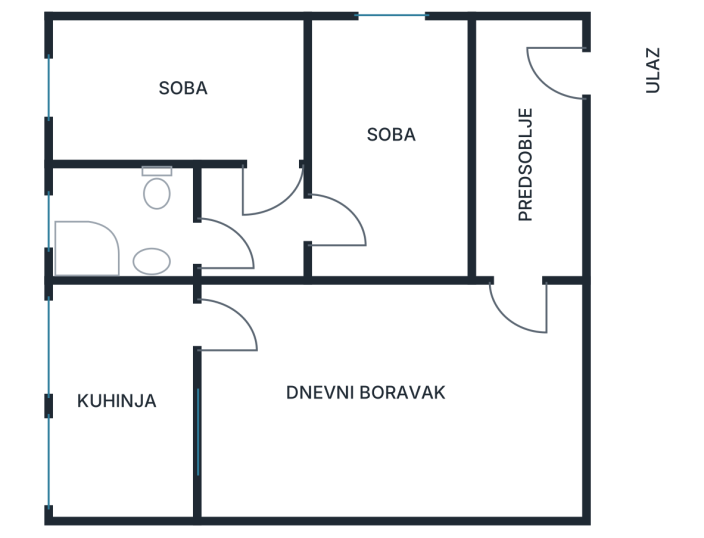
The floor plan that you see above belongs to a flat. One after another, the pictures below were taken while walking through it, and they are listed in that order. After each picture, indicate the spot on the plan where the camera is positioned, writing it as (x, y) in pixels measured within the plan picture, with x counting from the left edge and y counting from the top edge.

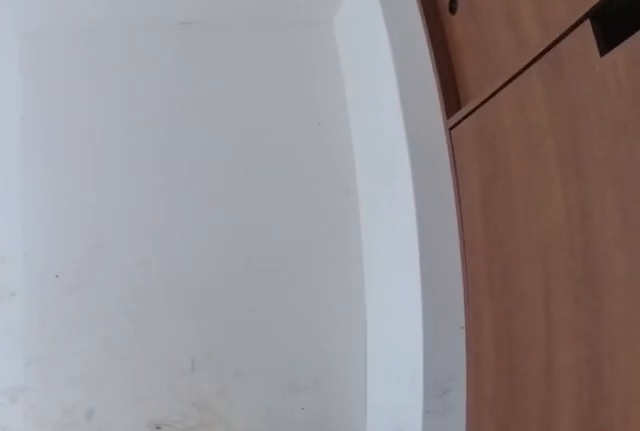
(291, 210)
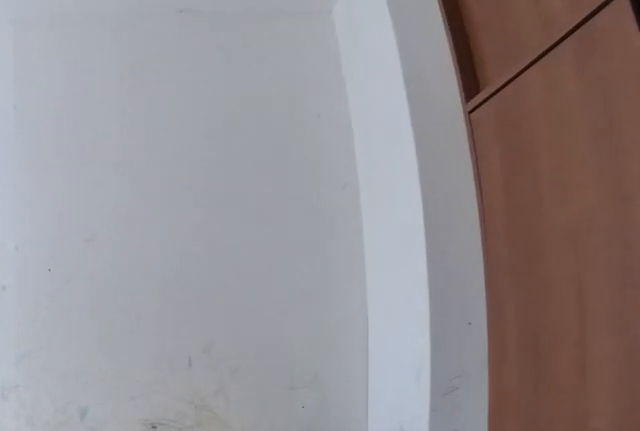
(301, 210)
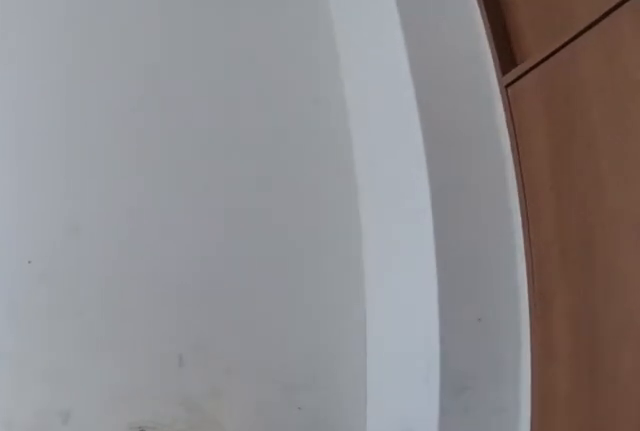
(312, 210)
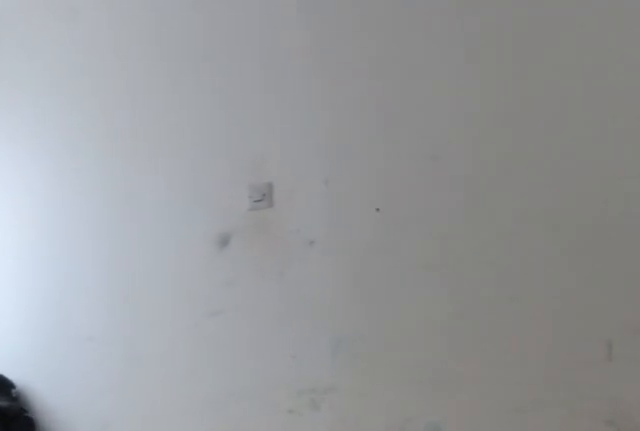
(337, 219)
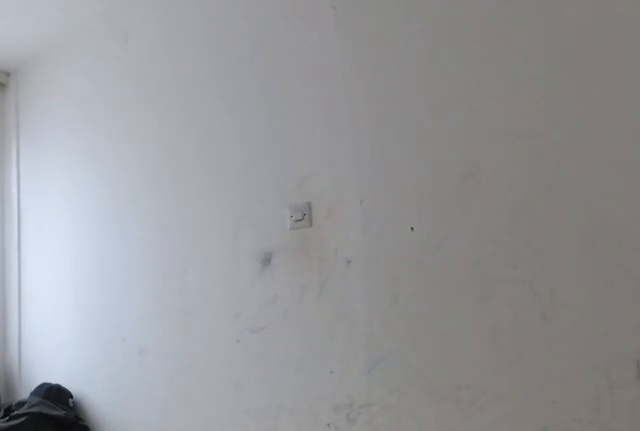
(344, 227)
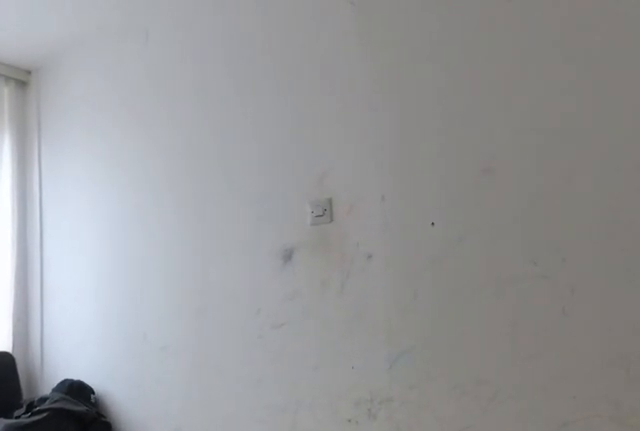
(346, 230)
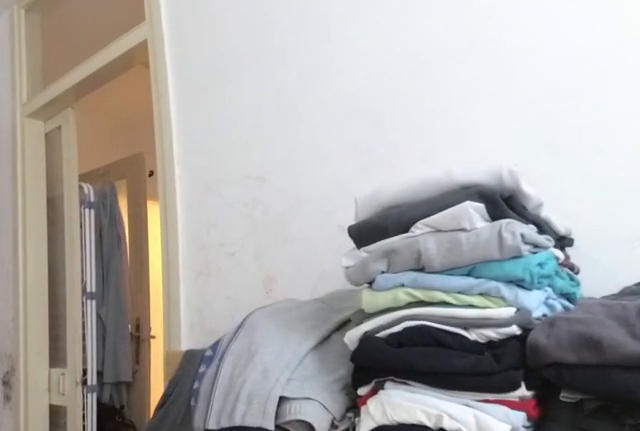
(390, 52)
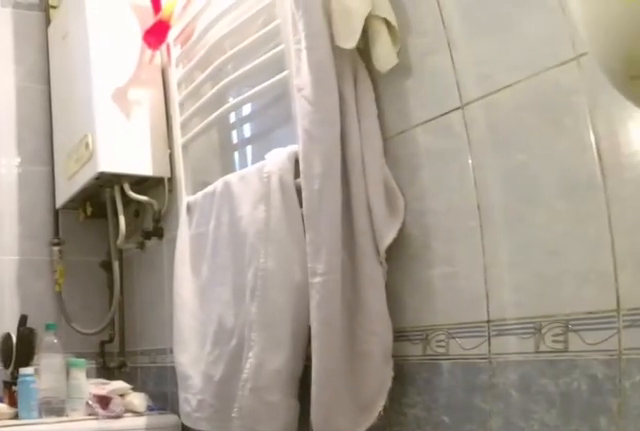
(210, 232)
